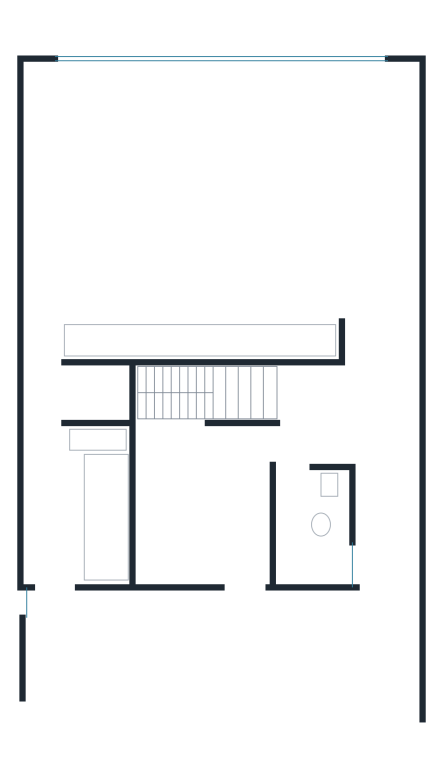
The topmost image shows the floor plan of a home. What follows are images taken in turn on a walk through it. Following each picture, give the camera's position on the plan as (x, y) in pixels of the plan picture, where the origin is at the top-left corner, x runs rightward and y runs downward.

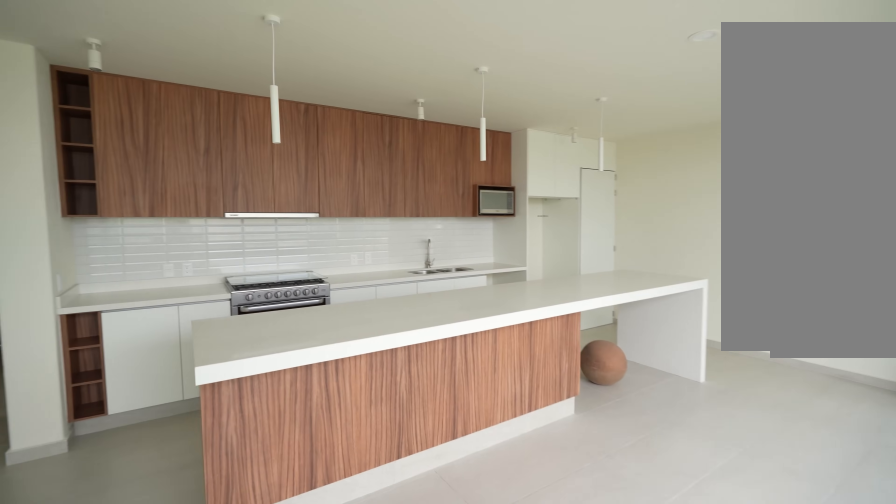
(372, 190)
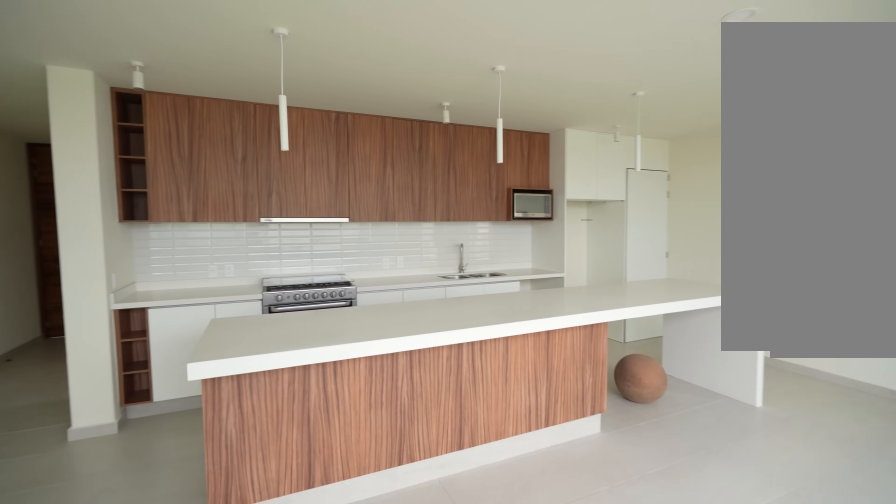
(364, 182)
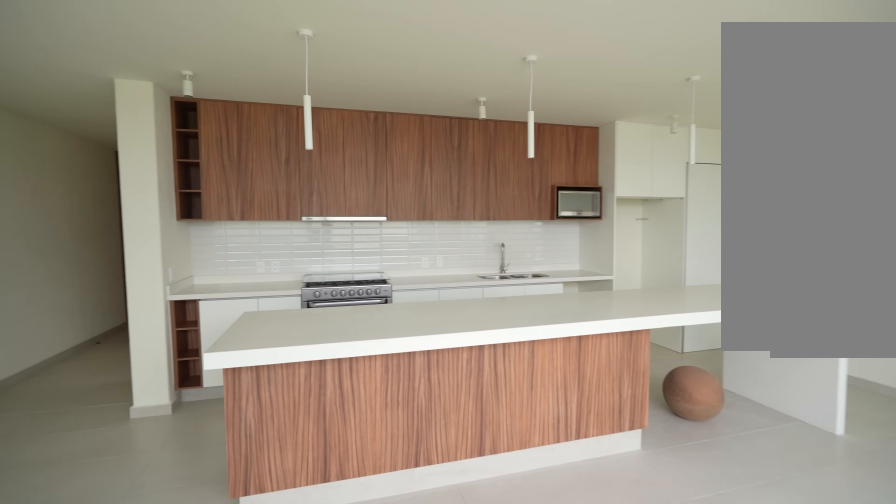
(351, 173)
